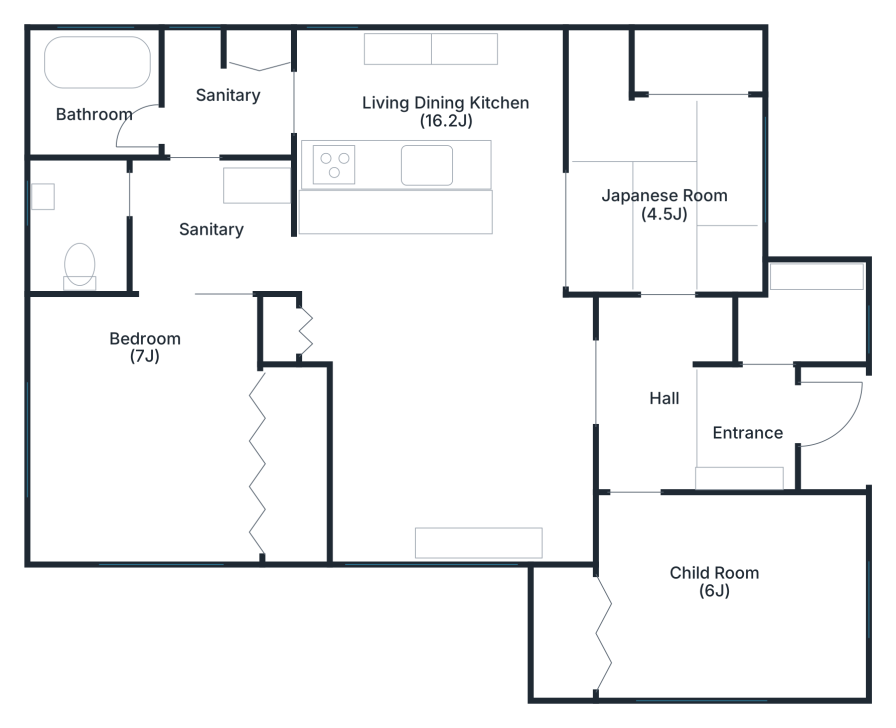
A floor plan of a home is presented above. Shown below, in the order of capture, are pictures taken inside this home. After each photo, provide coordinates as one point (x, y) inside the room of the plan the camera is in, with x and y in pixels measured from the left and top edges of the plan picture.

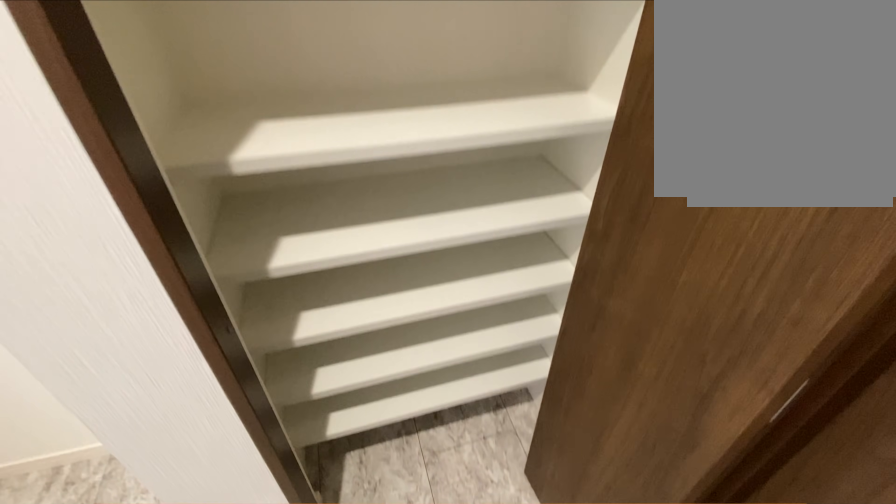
(222, 110)
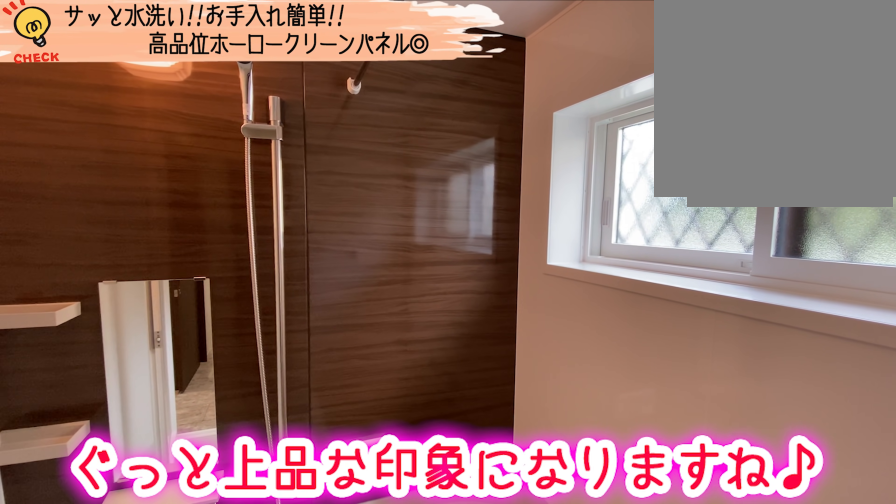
(97, 105)
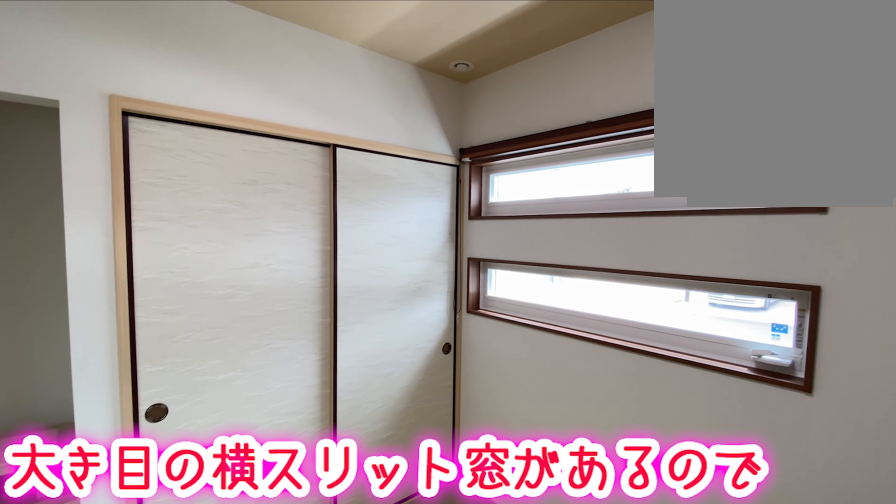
(663, 149)
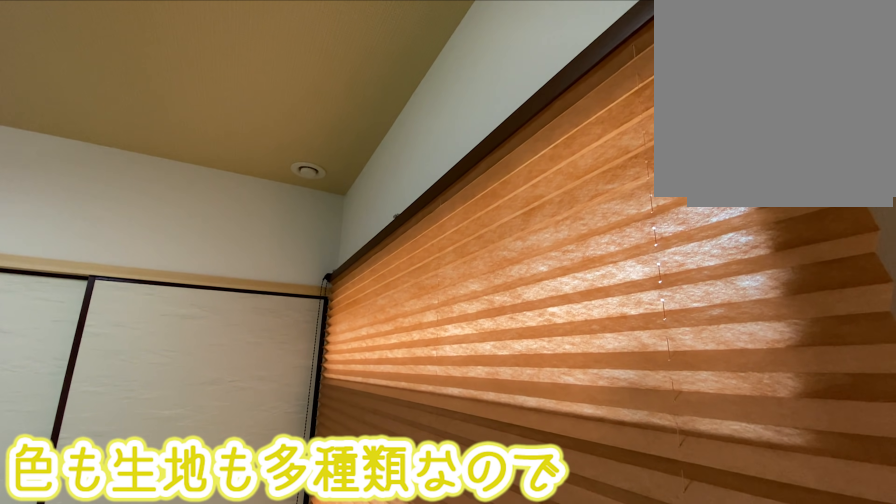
(663, 149)
